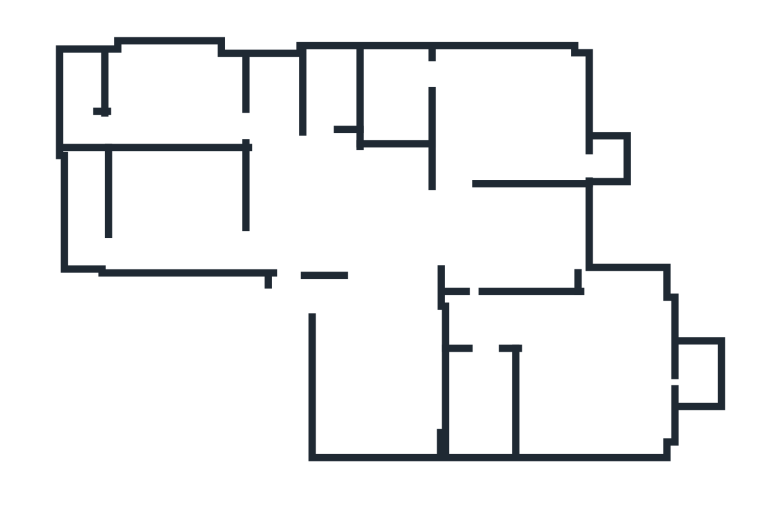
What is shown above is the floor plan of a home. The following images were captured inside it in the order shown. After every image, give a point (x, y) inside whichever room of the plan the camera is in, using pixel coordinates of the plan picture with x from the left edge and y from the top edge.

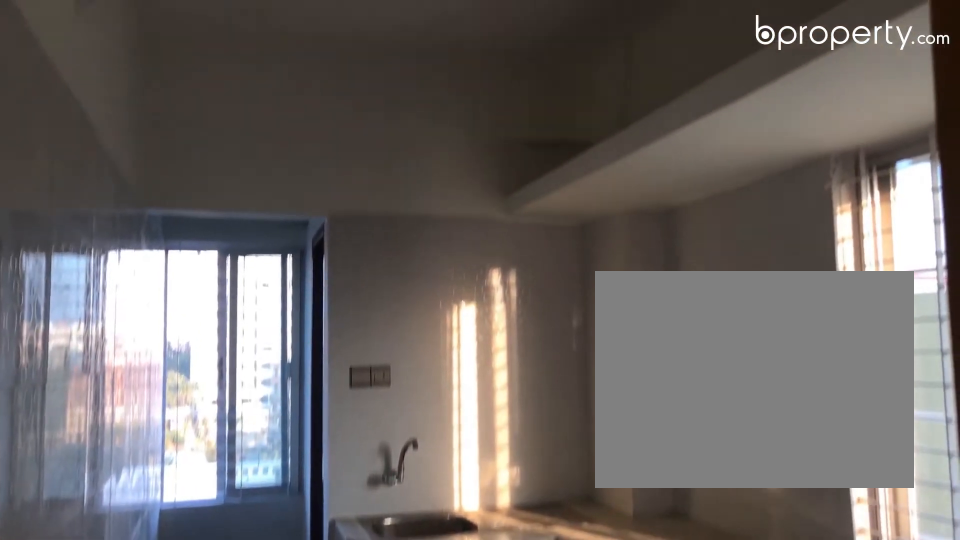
(163, 100)
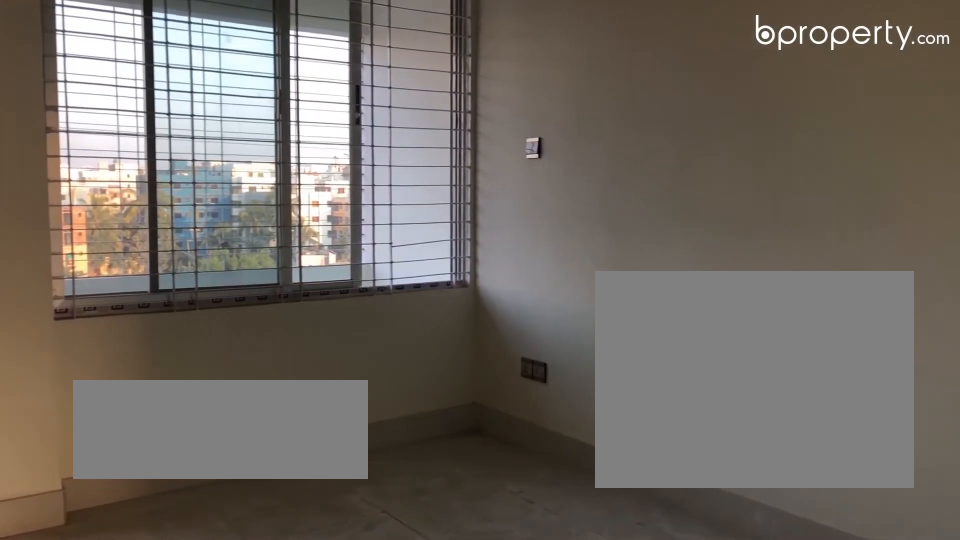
(163, 207)
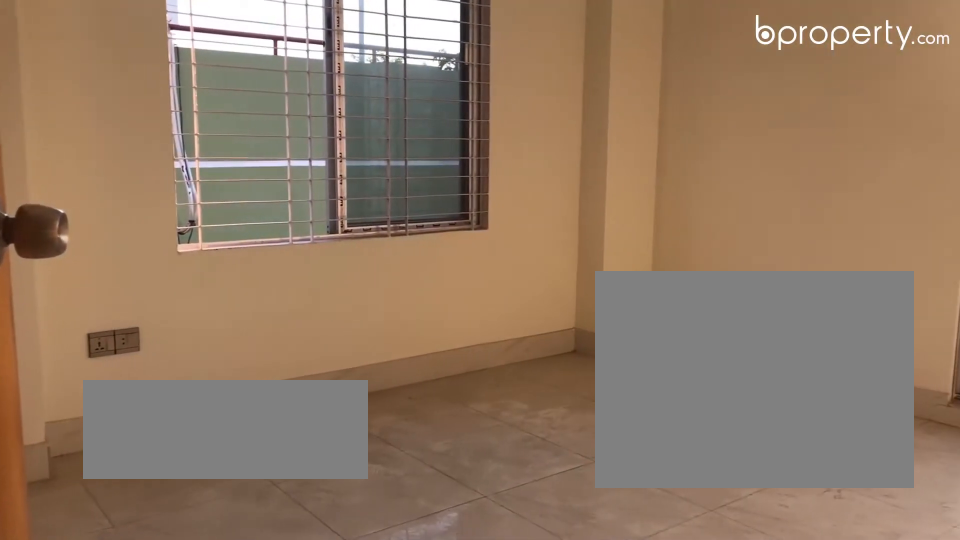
(491, 117)
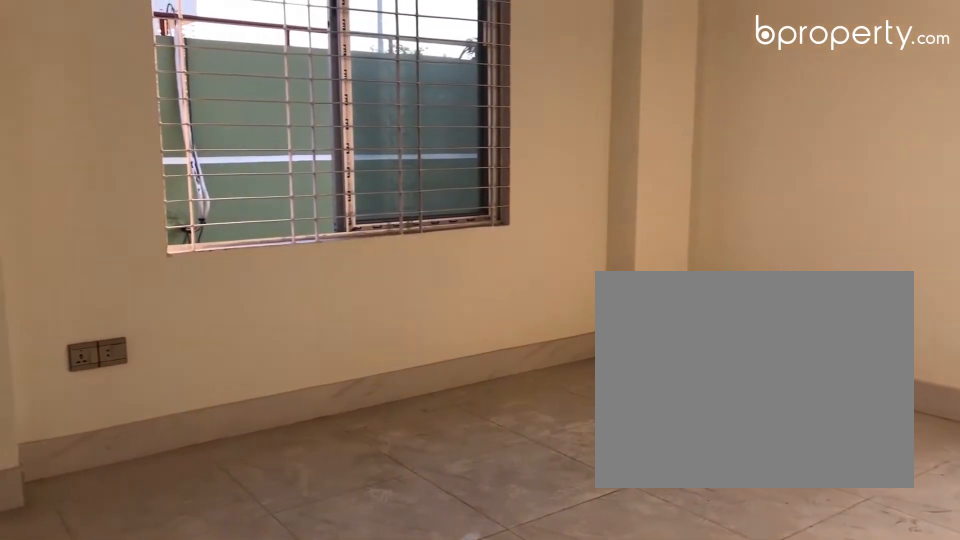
(491, 117)
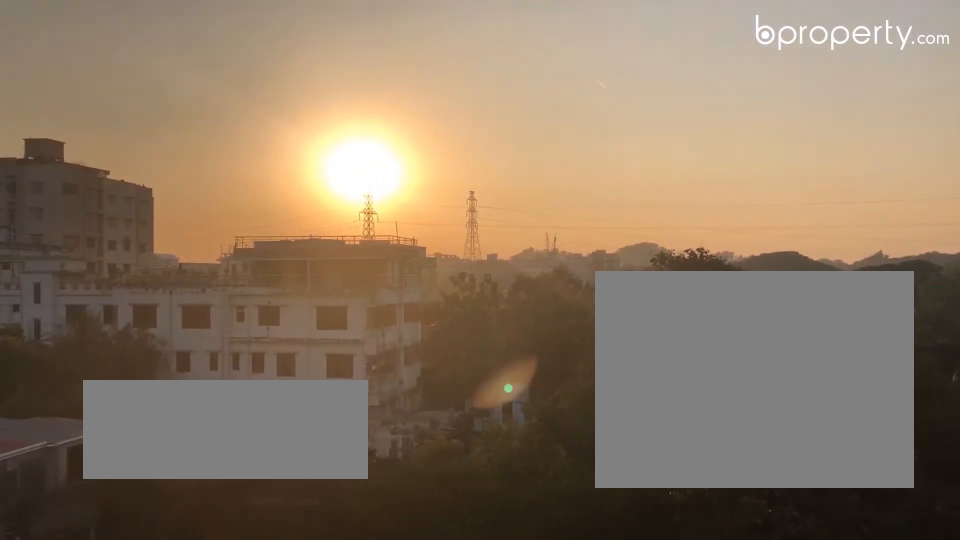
(602, 155)
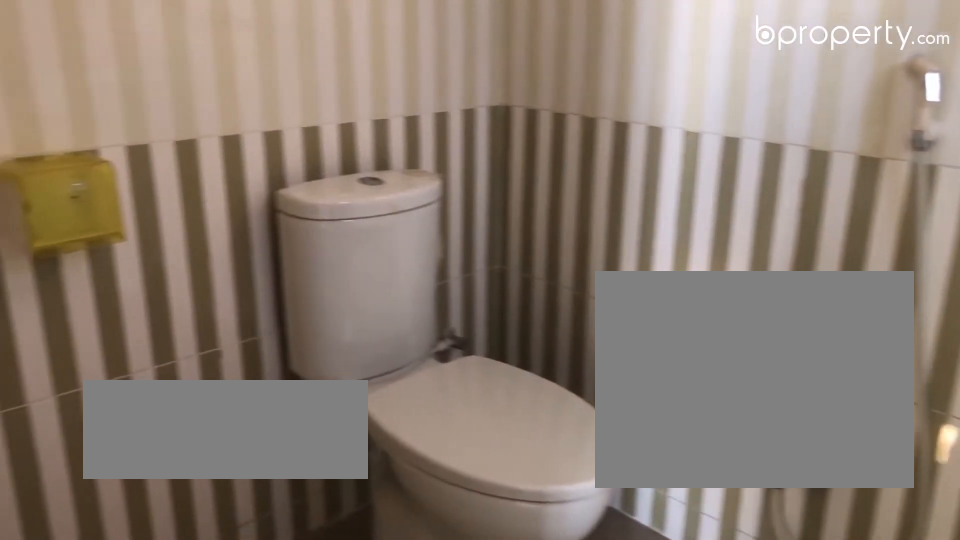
(389, 97)
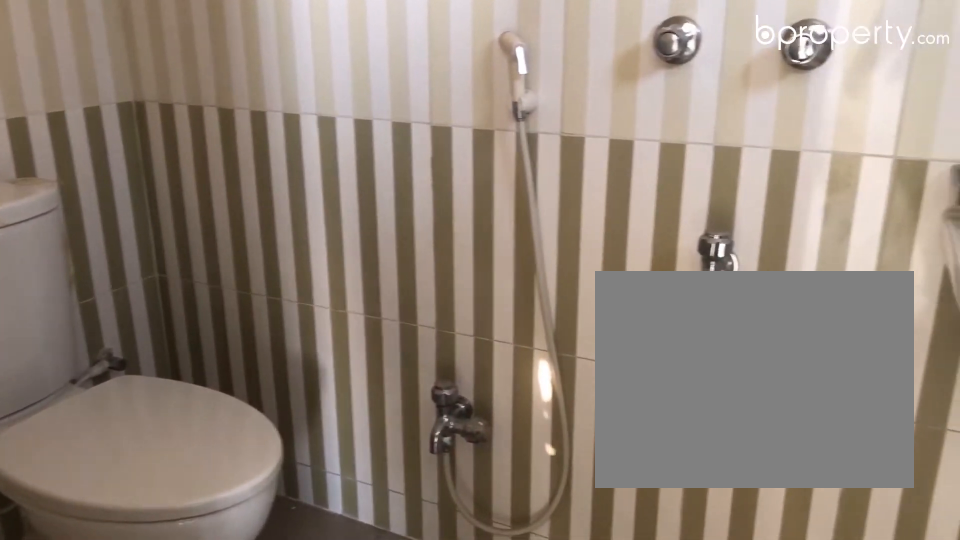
(389, 97)
